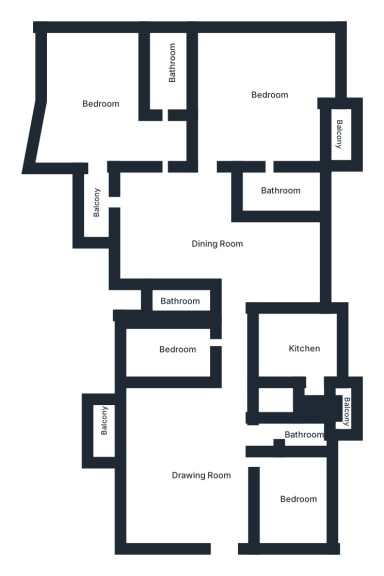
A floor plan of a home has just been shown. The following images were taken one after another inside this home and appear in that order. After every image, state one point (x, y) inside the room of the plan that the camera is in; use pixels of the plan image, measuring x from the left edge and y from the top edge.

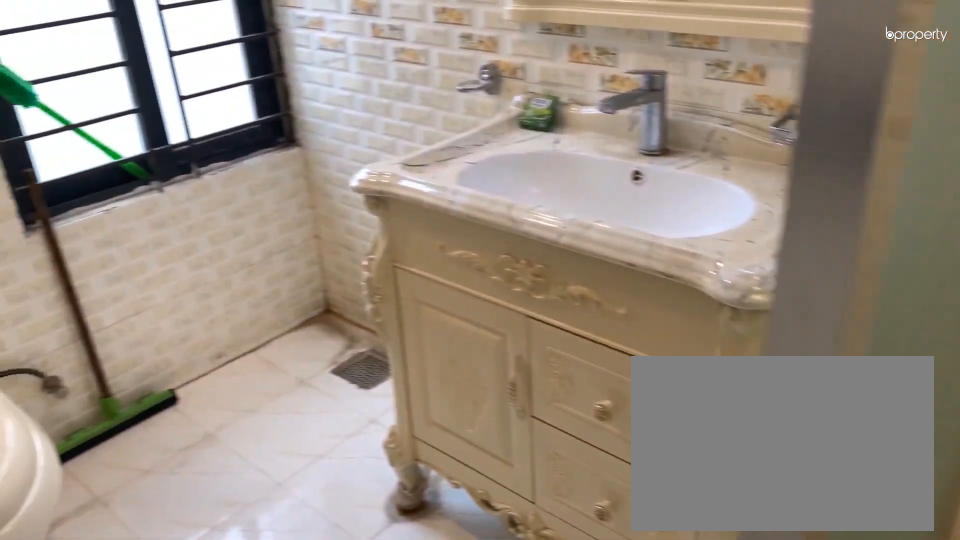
(281, 190)
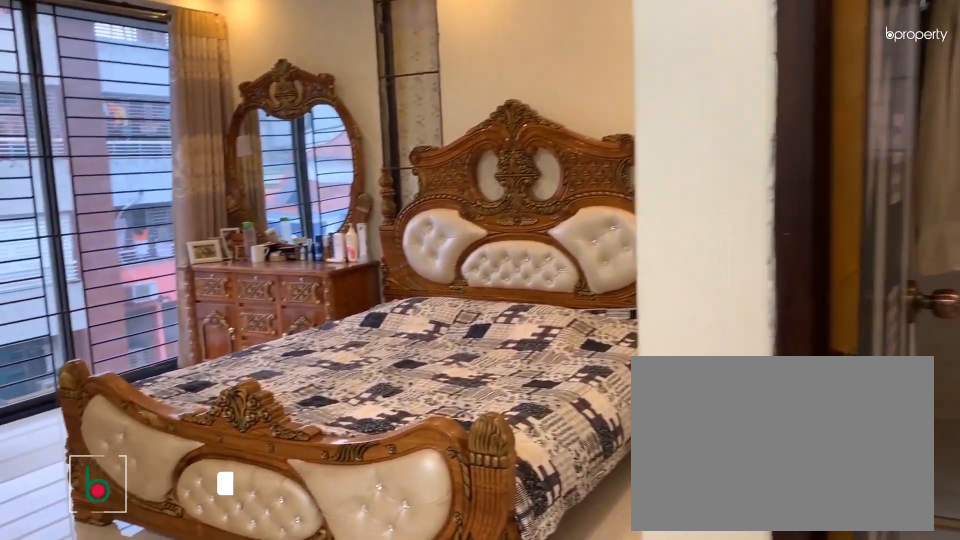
(105, 98)
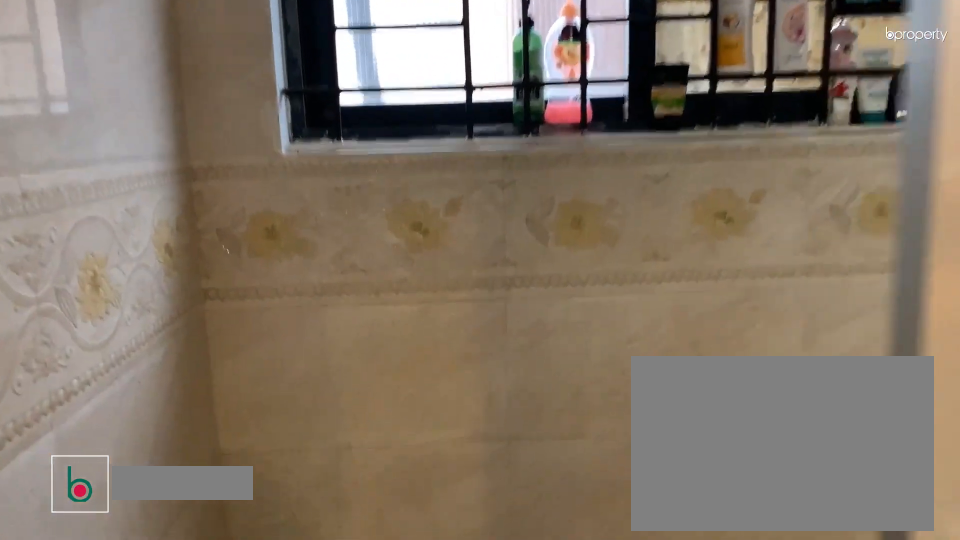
(168, 72)
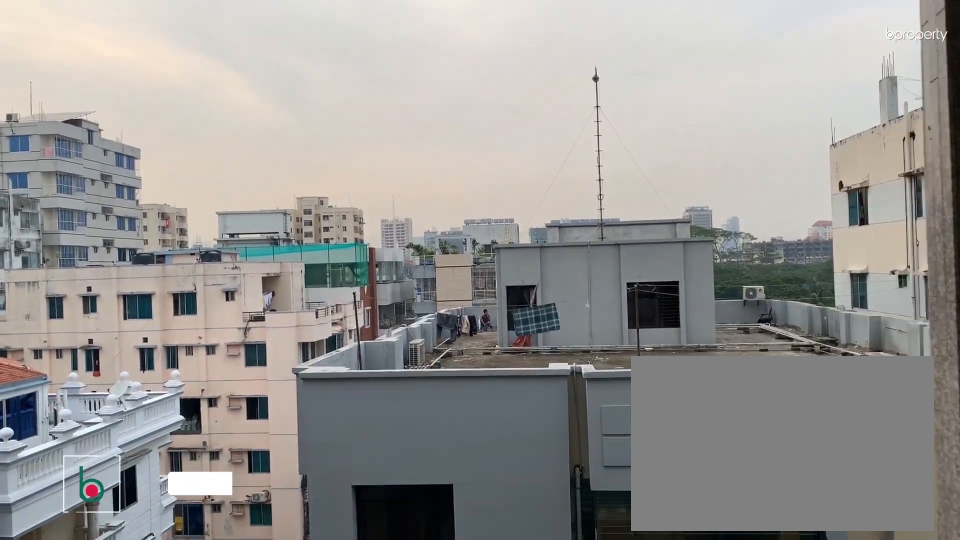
(96, 199)
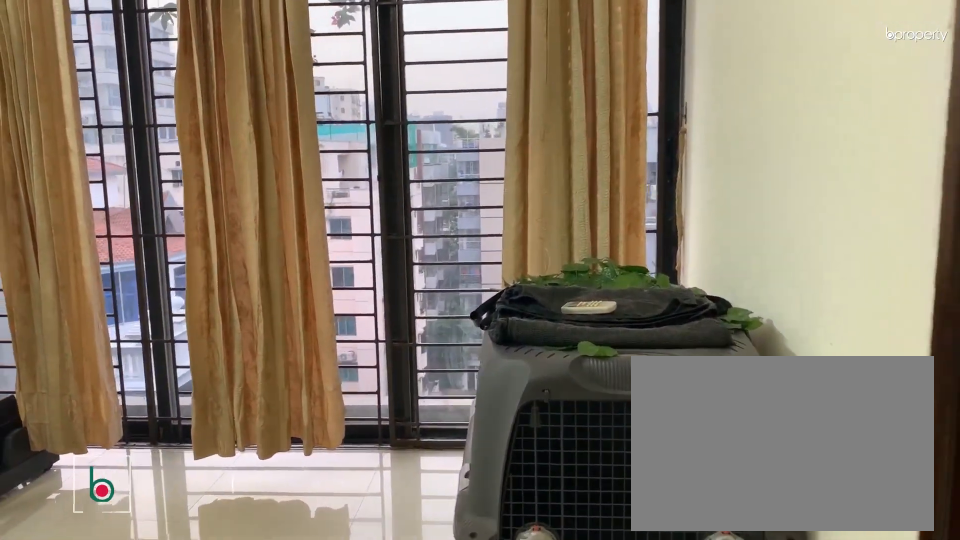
(181, 353)
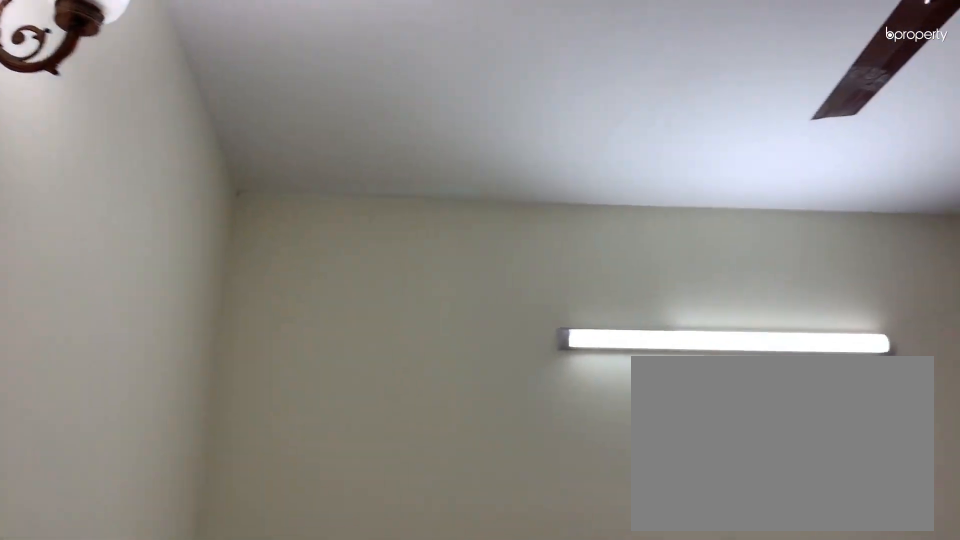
(181, 353)
